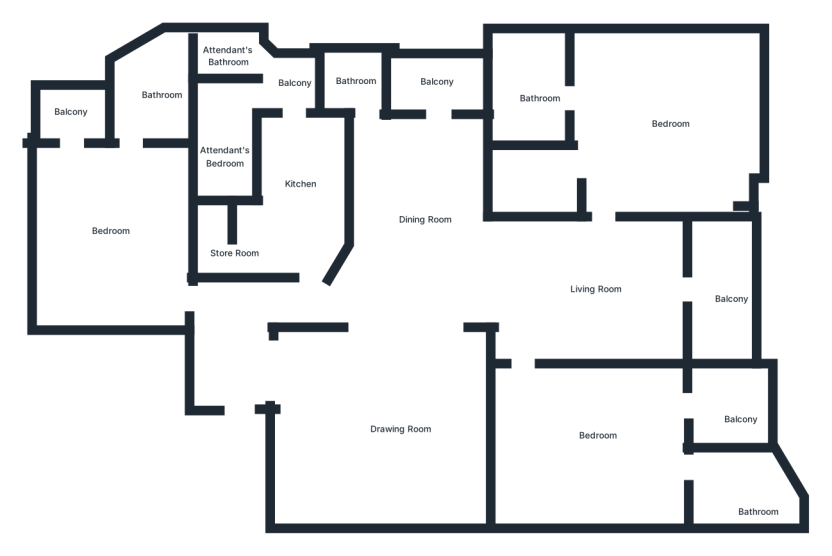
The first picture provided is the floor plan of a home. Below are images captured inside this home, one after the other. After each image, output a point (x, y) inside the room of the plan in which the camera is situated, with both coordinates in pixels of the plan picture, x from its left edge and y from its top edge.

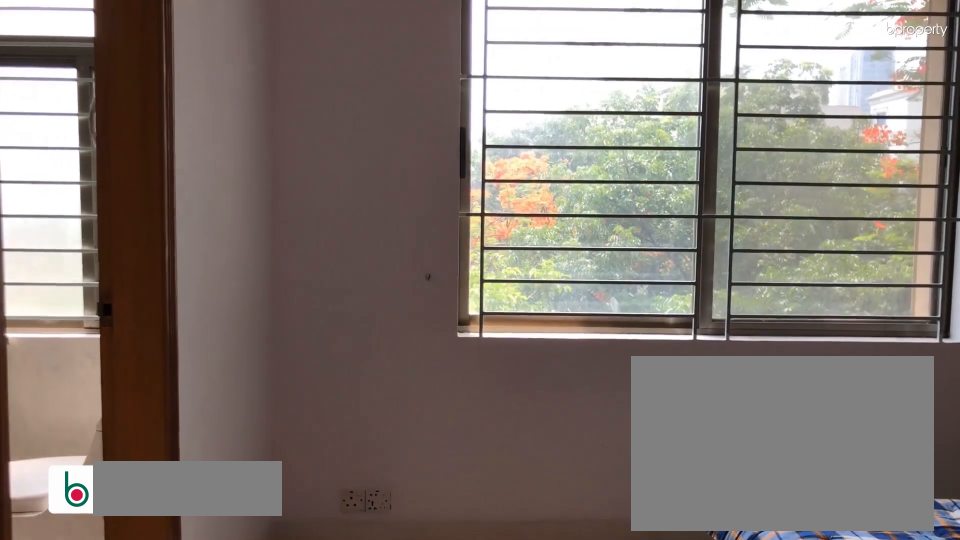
(657, 113)
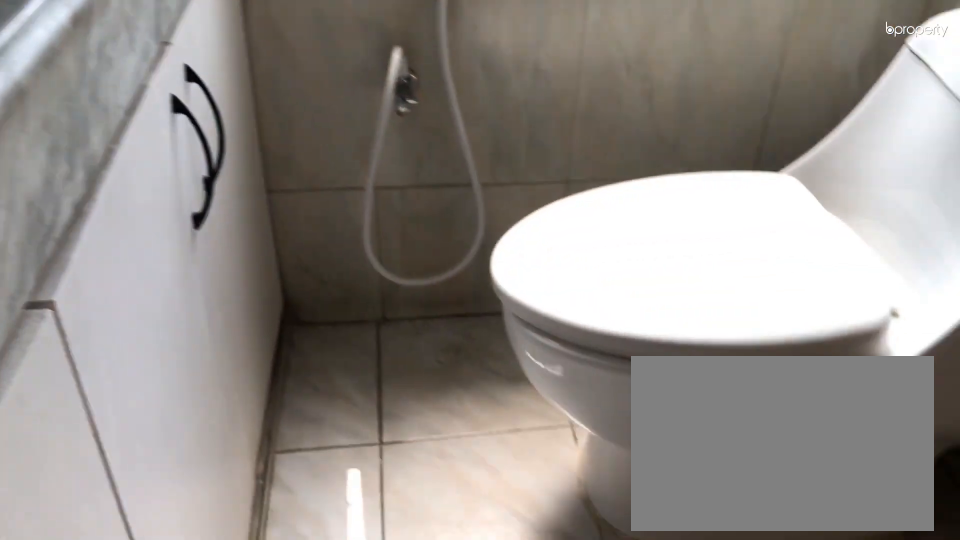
(521, 92)
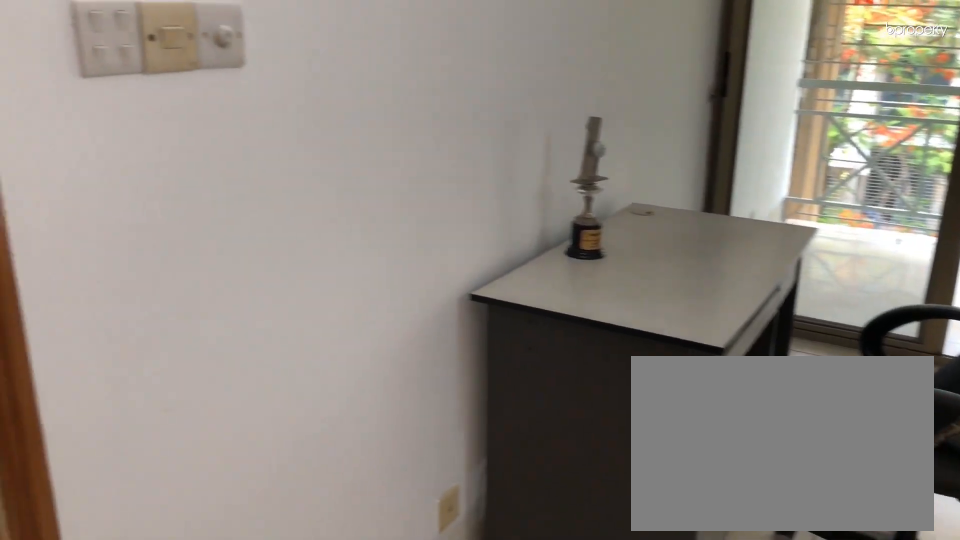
(607, 447)
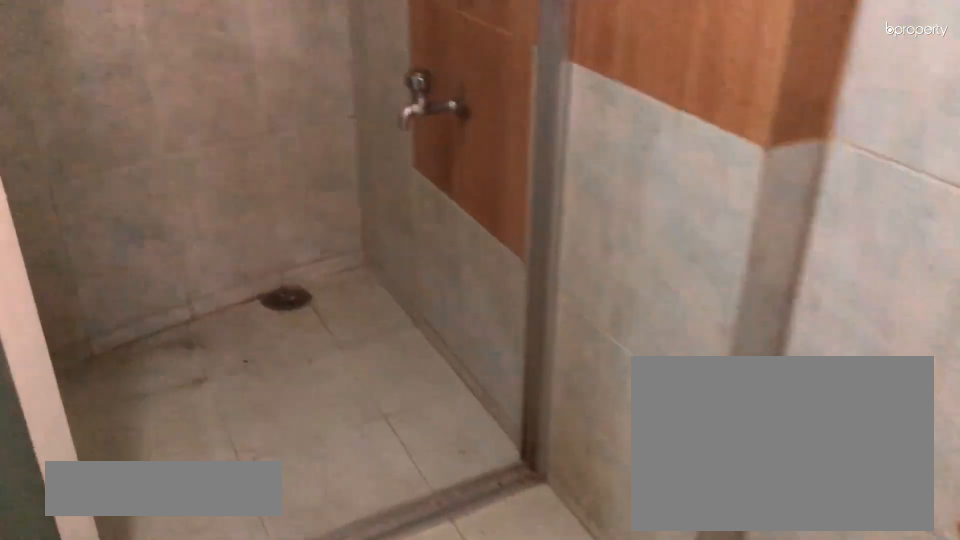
(741, 479)
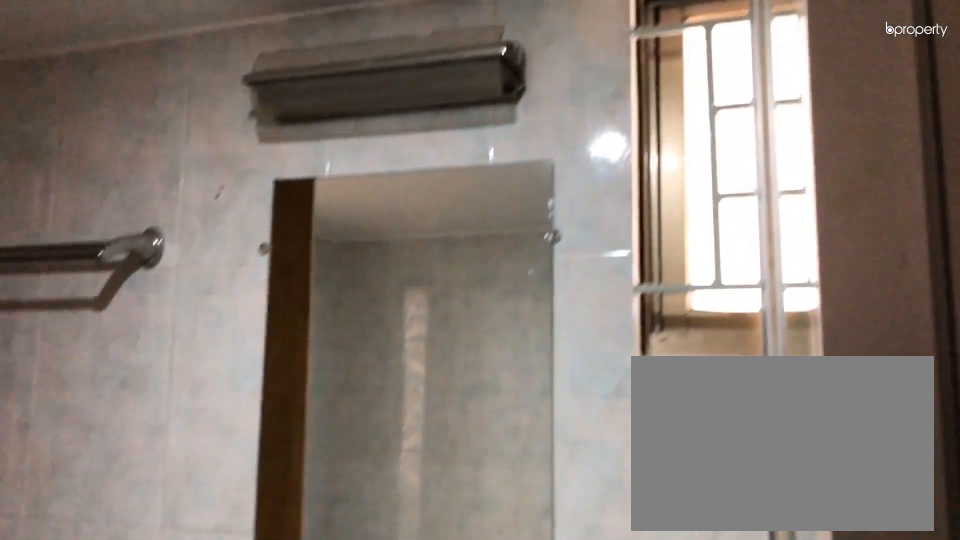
(741, 479)
